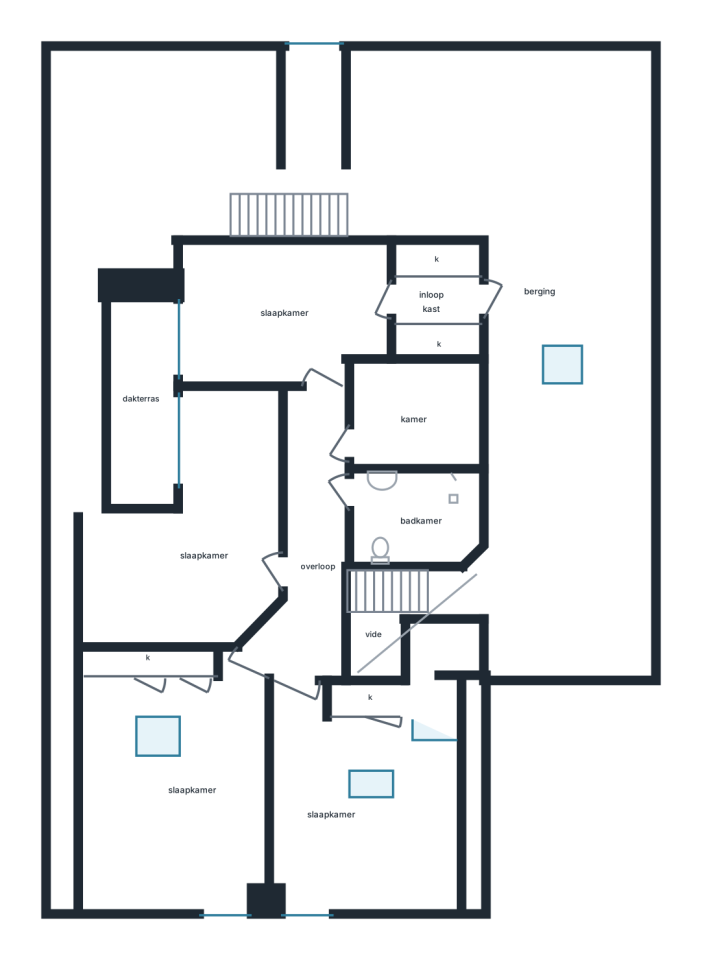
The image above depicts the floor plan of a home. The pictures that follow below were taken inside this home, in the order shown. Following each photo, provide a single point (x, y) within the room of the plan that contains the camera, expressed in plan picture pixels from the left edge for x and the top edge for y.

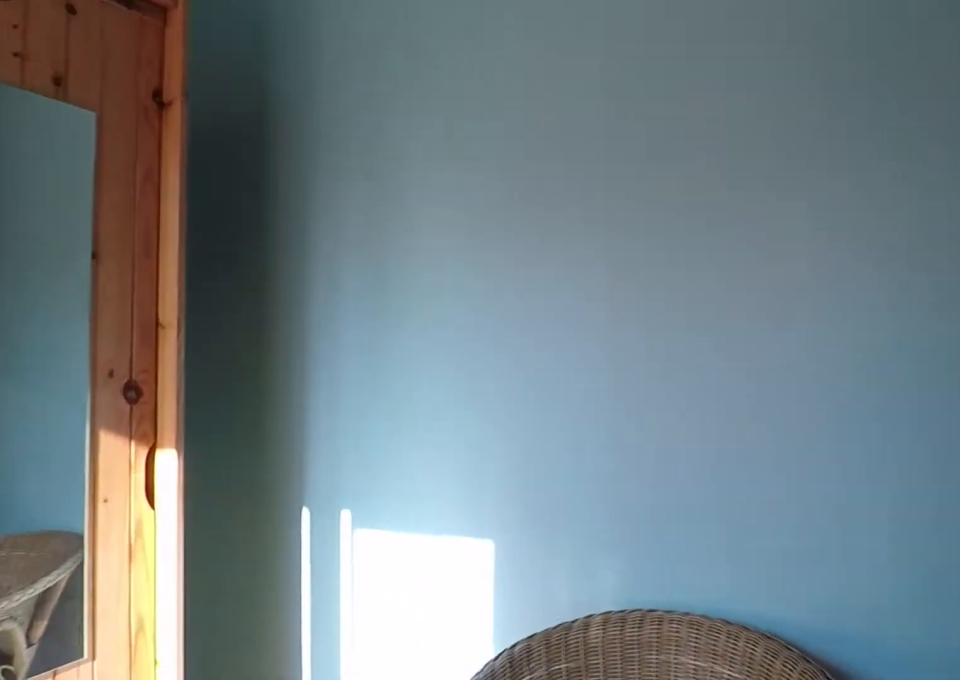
(214, 526)
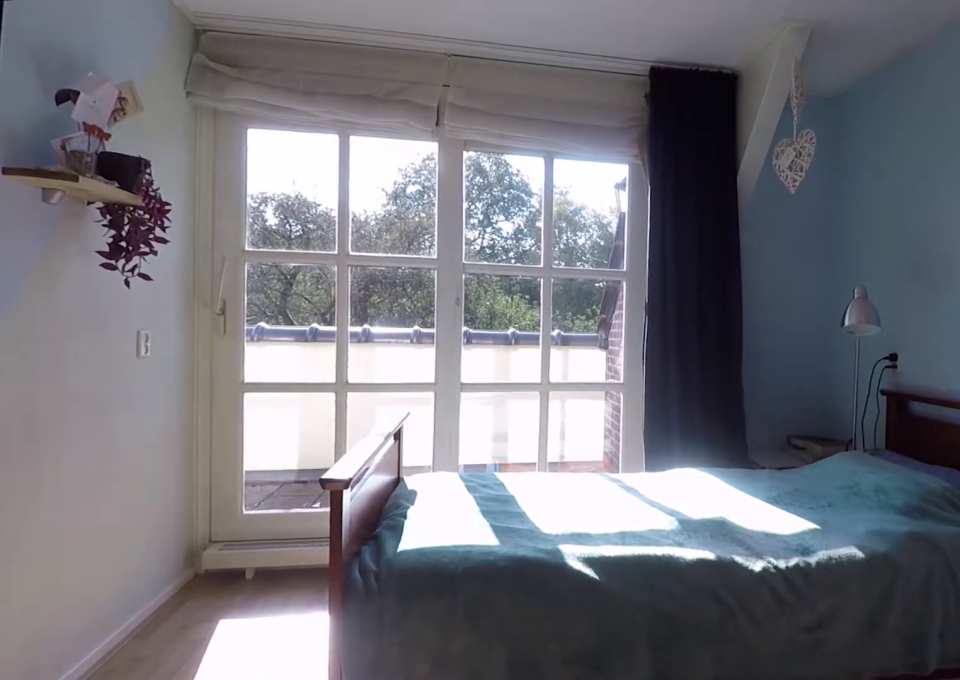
(282, 312)
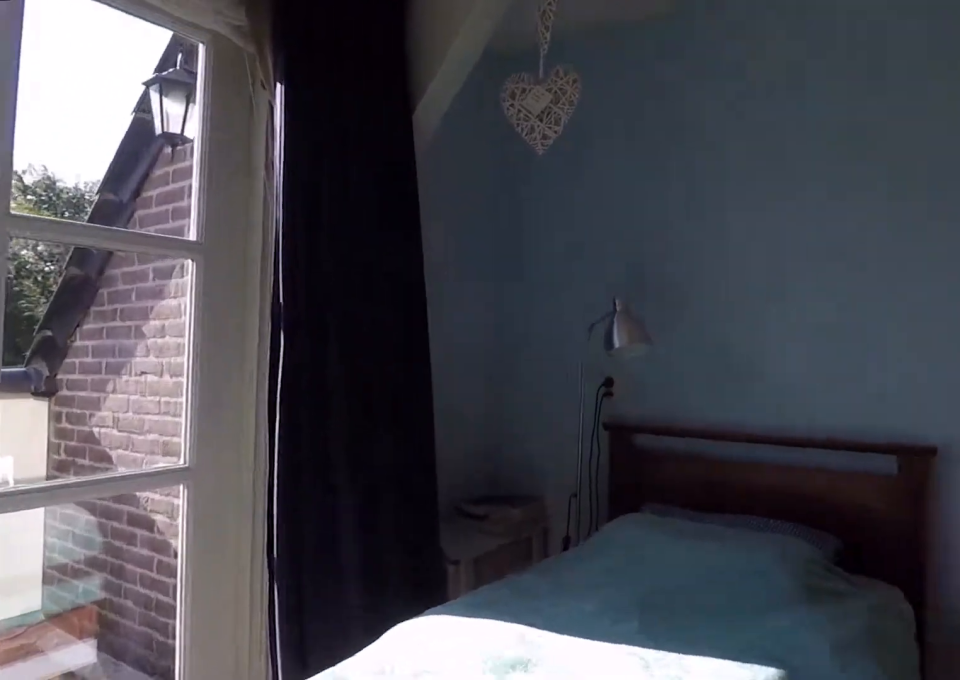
(282, 312)
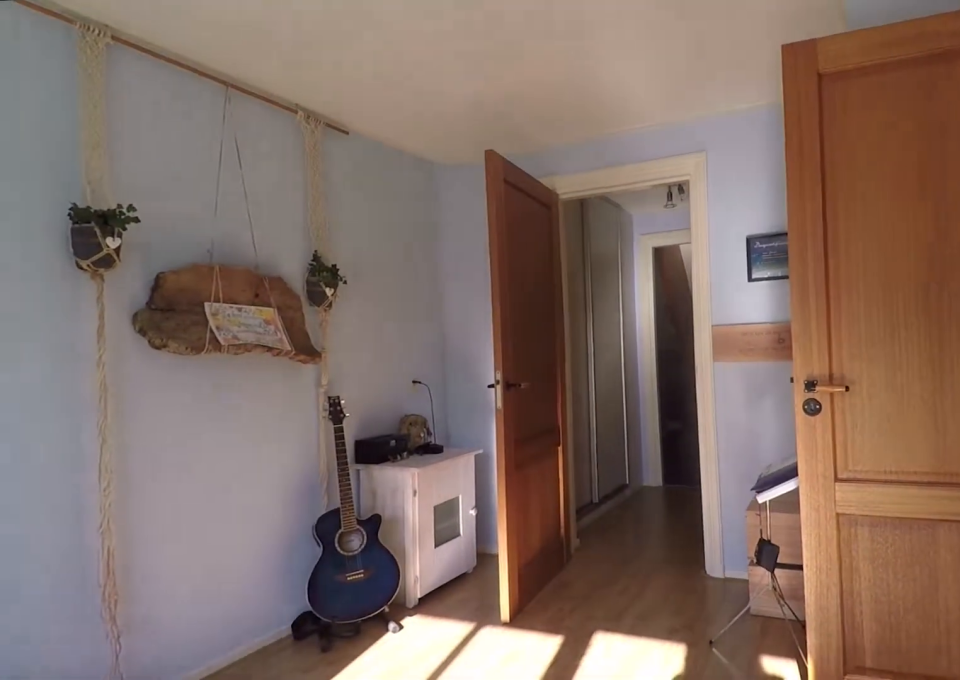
(282, 312)
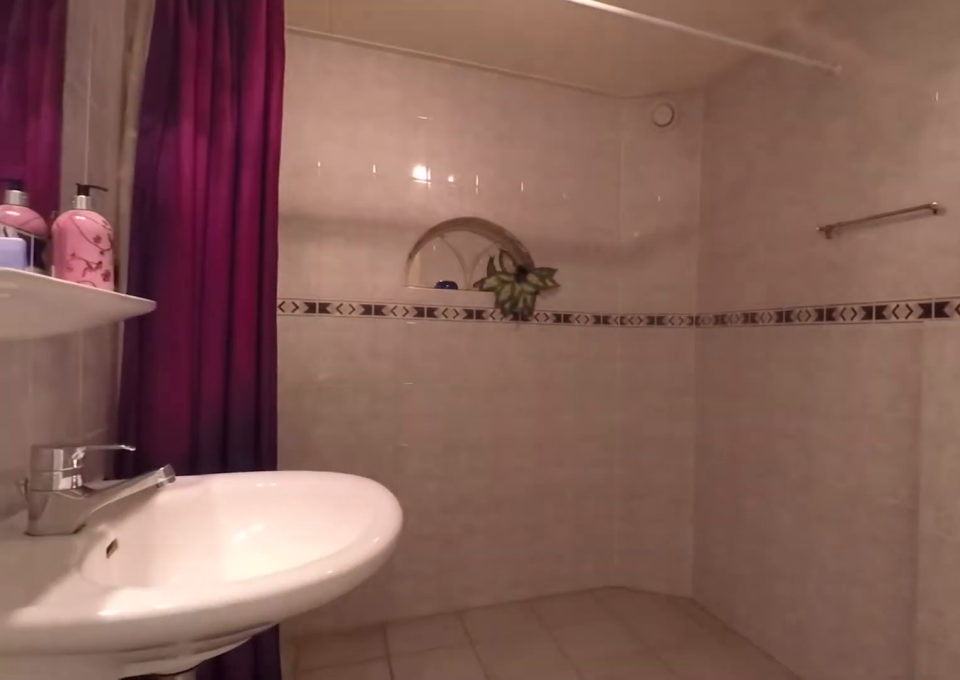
(414, 516)
